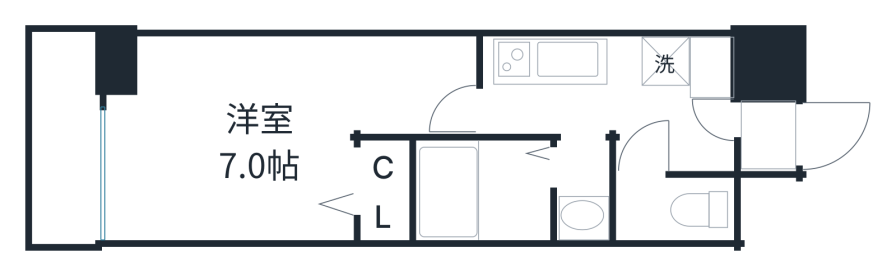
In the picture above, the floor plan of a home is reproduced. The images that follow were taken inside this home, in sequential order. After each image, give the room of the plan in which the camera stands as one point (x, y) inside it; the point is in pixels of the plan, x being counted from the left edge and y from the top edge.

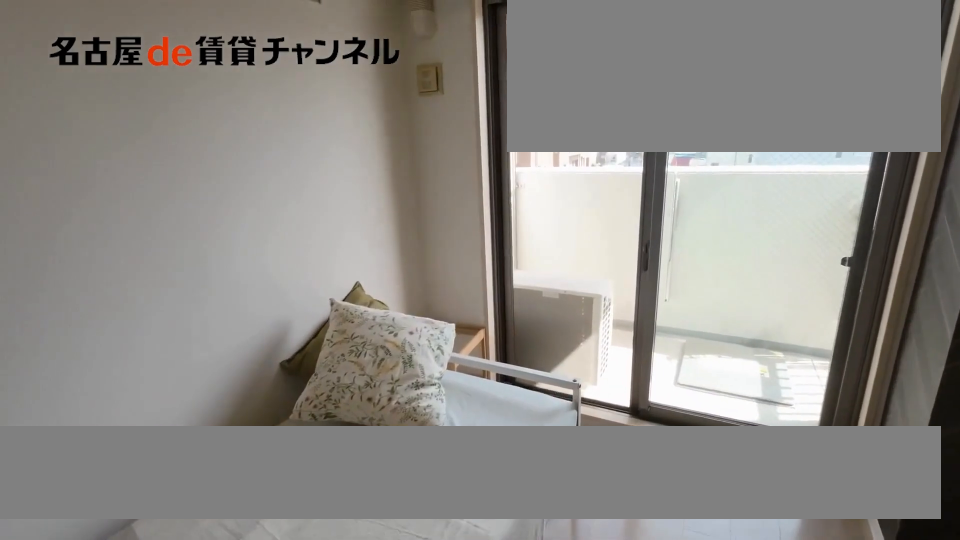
(265, 127)
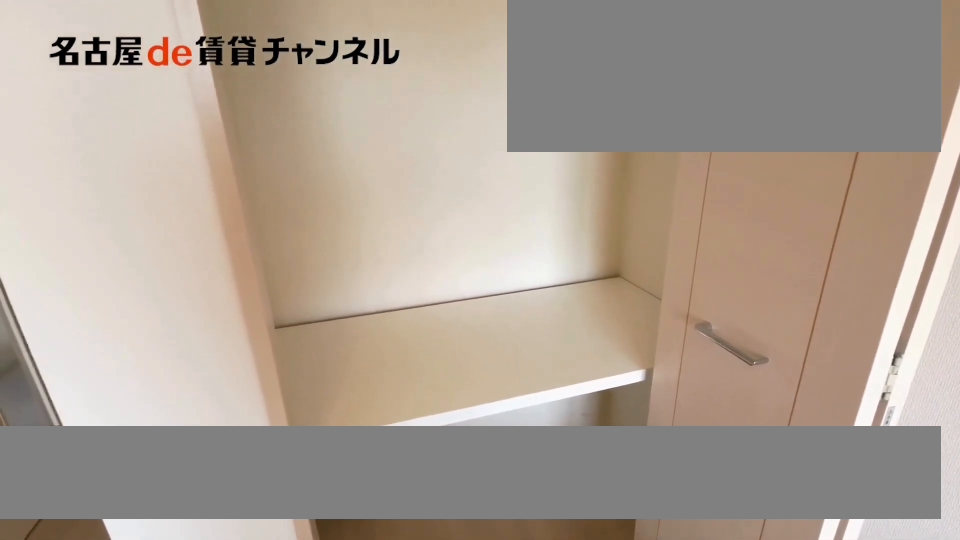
(382, 191)
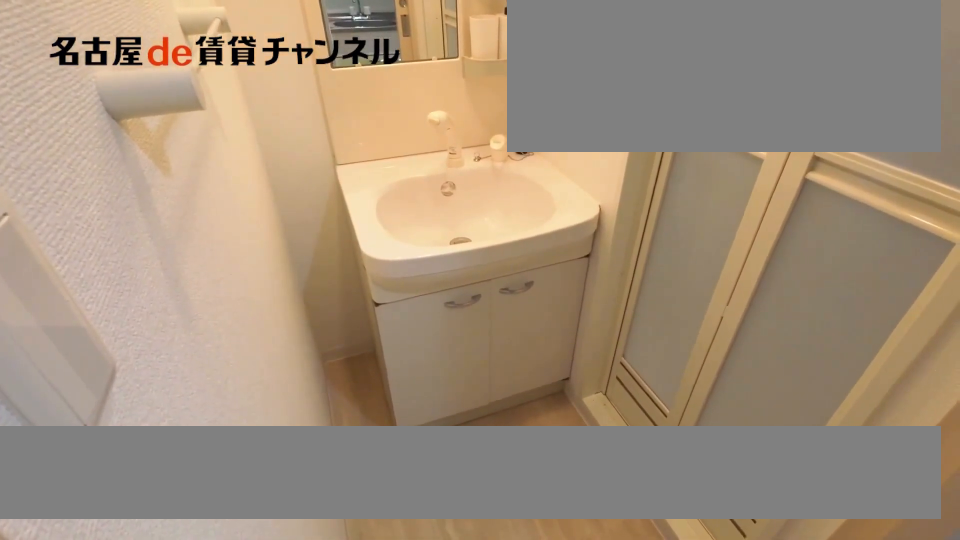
(593, 190)
